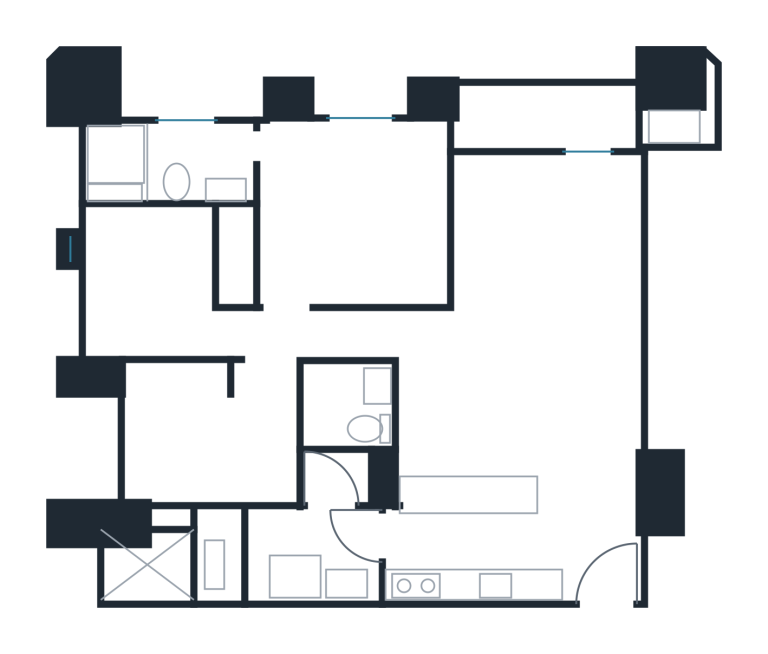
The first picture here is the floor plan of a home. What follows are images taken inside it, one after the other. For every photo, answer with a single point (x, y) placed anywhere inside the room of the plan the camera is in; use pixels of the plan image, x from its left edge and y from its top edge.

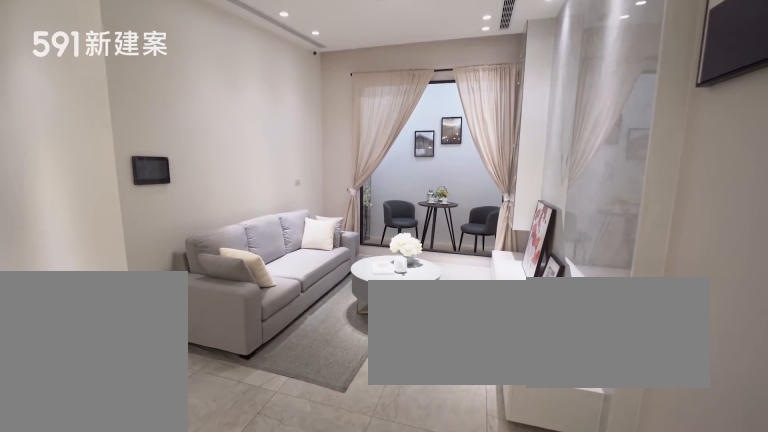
(535, 231)
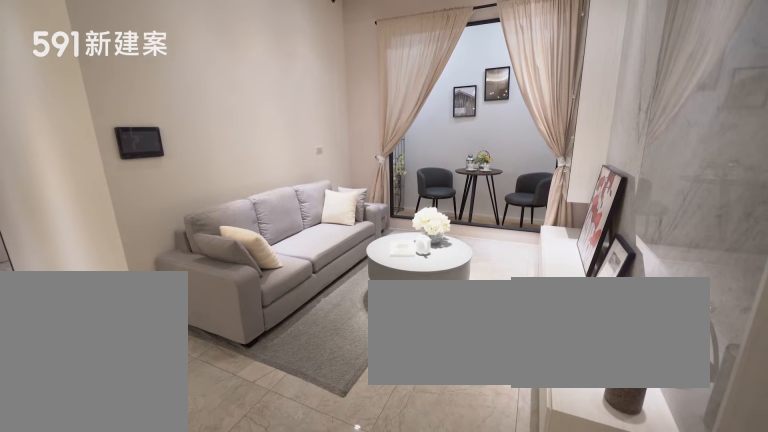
(535, 231)
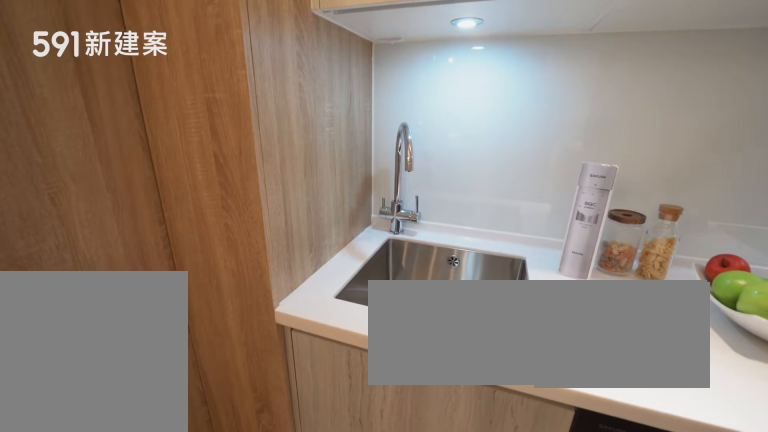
(453, 558)
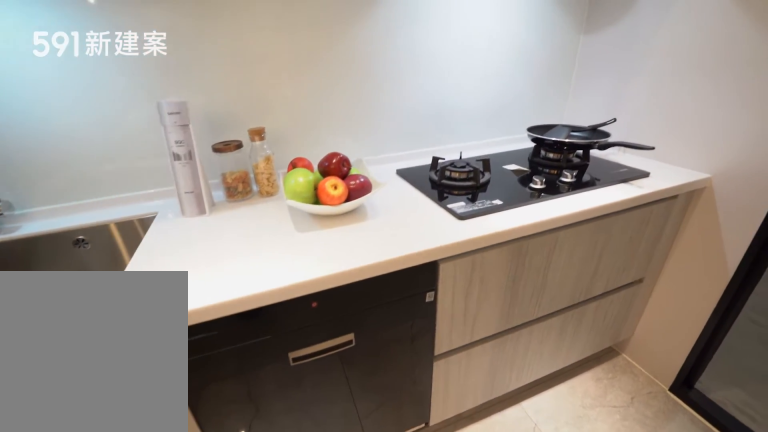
(453, 558)
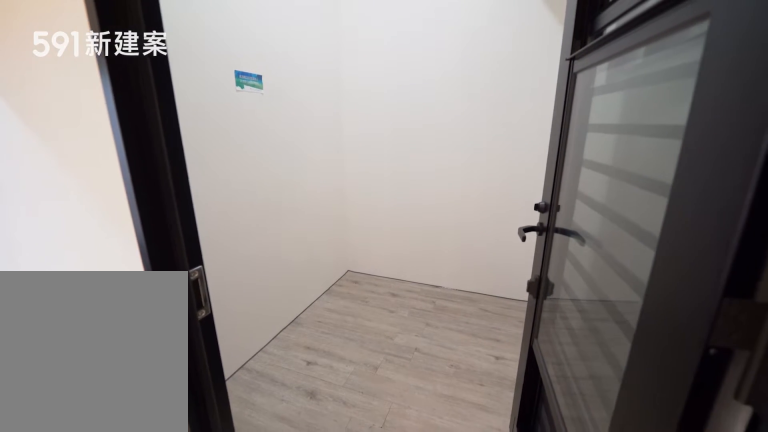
(308, 556)
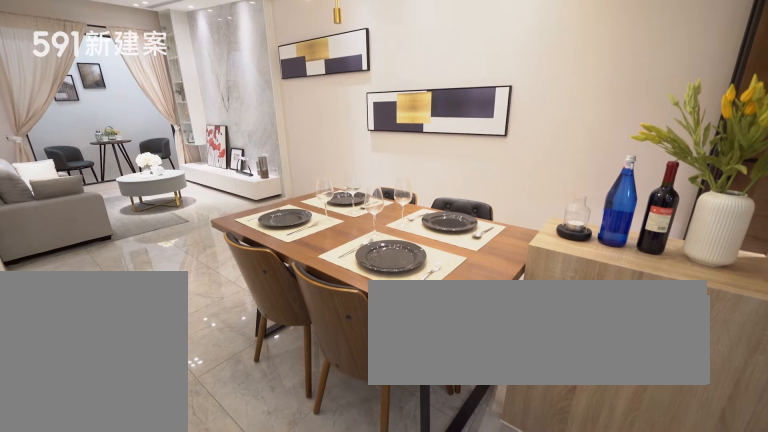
(483, 413)
